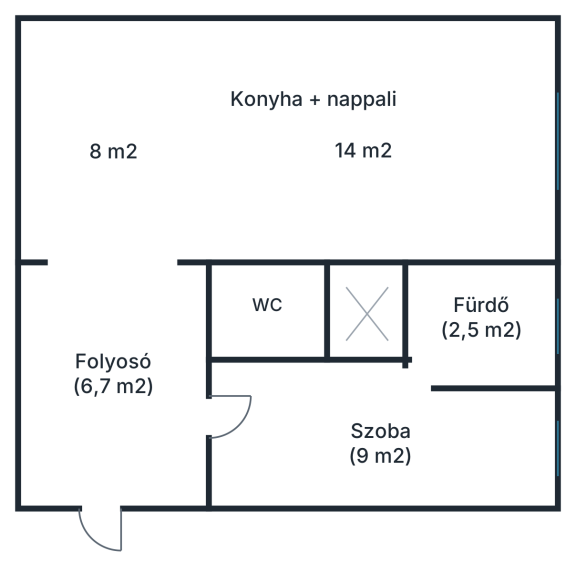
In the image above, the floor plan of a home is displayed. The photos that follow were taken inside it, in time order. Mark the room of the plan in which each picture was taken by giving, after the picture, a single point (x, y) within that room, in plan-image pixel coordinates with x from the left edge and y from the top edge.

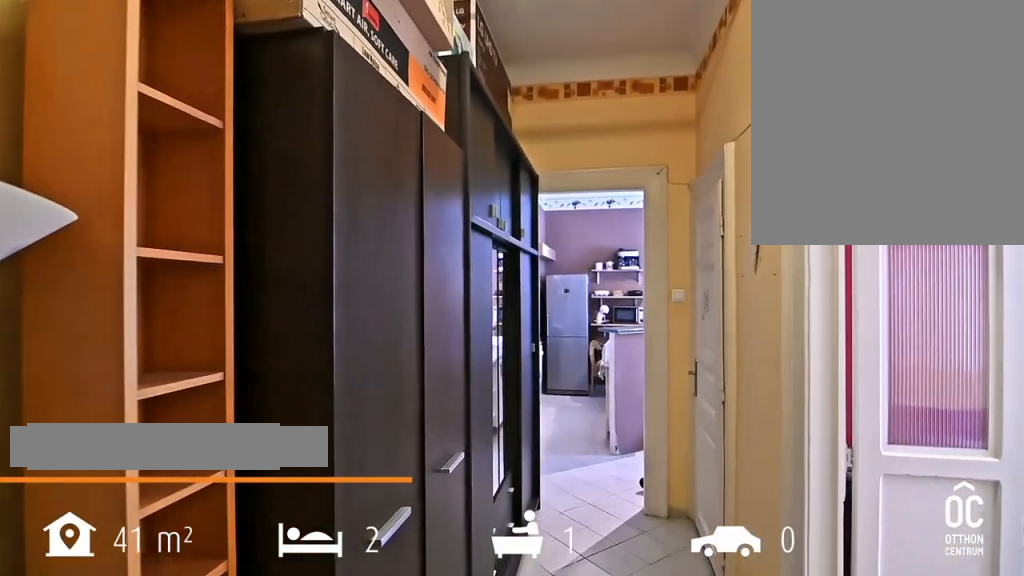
(110, 371)
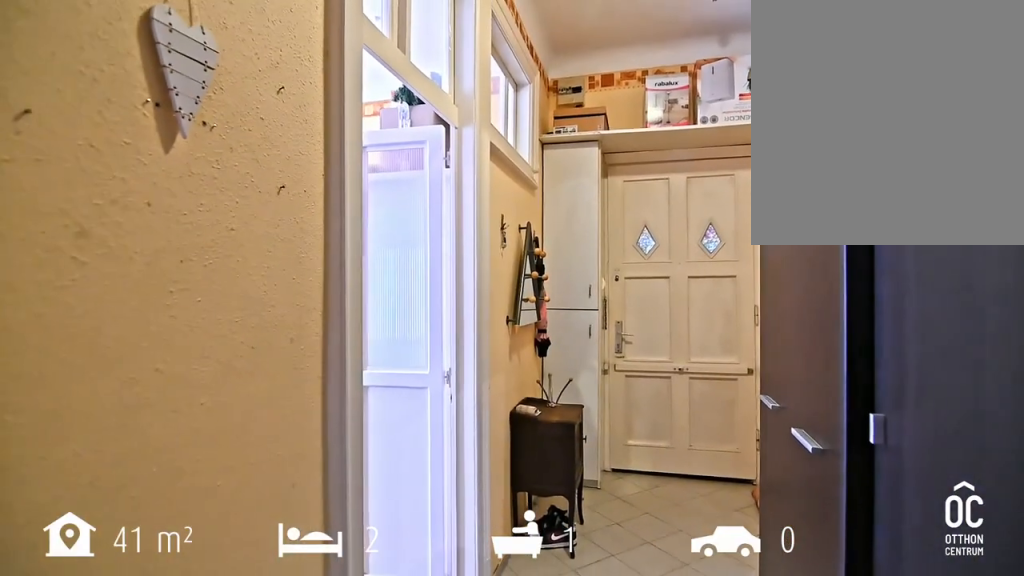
(110, 371)
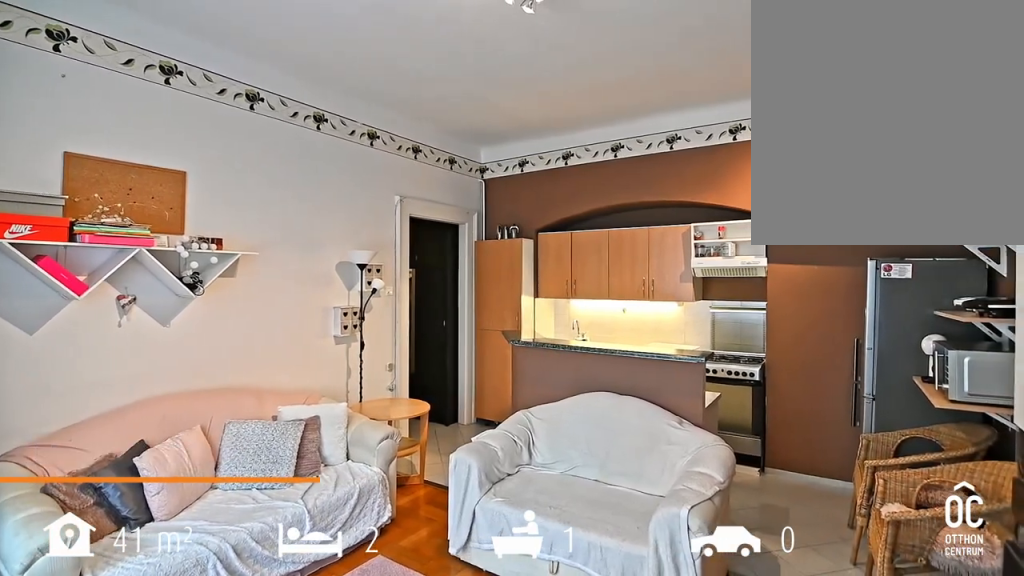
(366, 141)
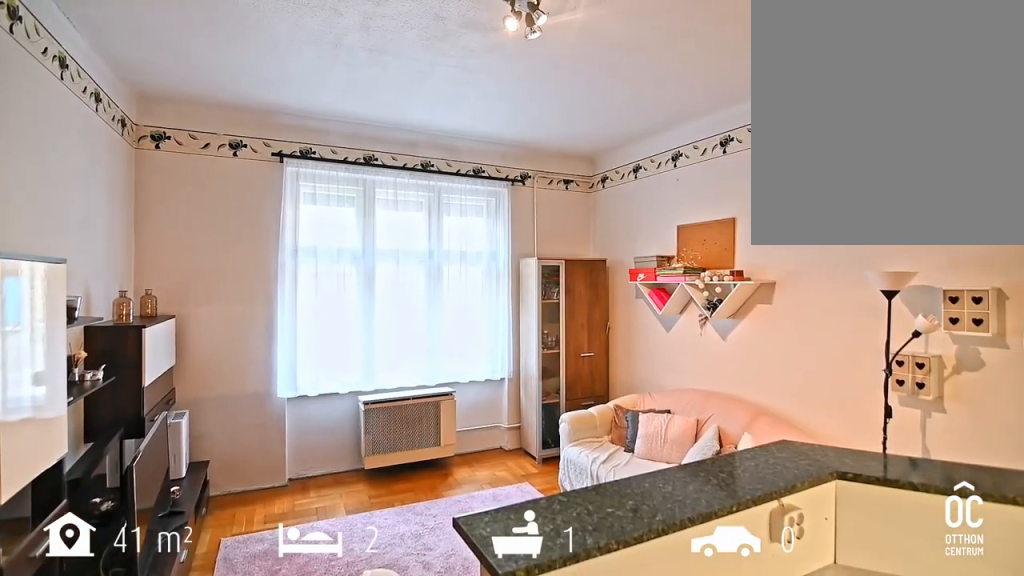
(366, 141)
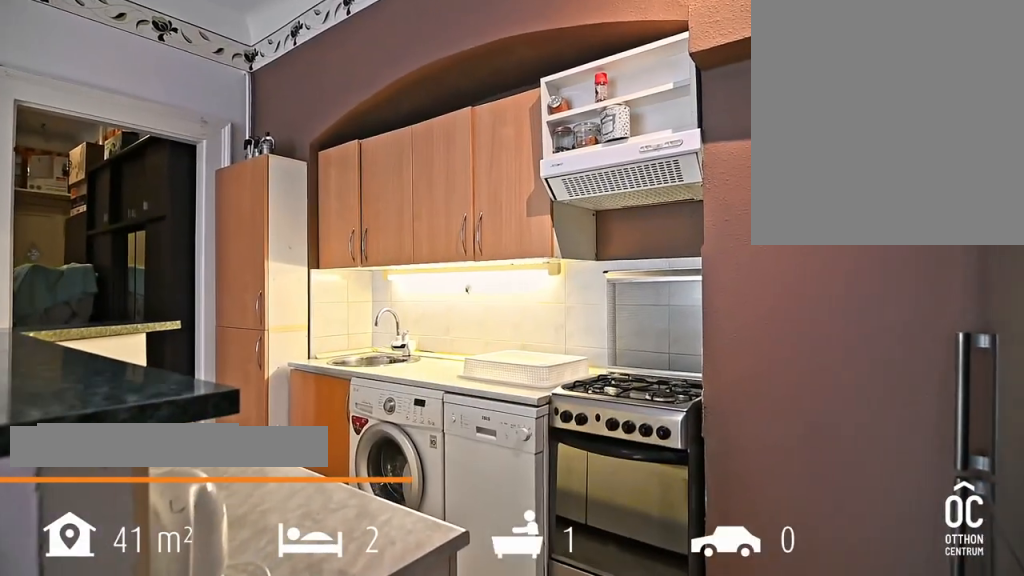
(111, 150)
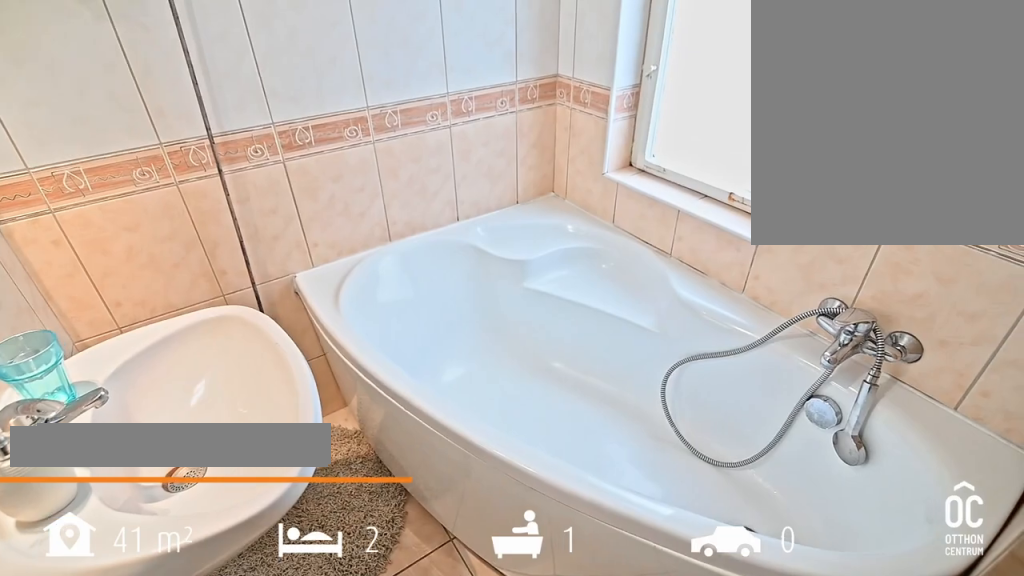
(476, 318)
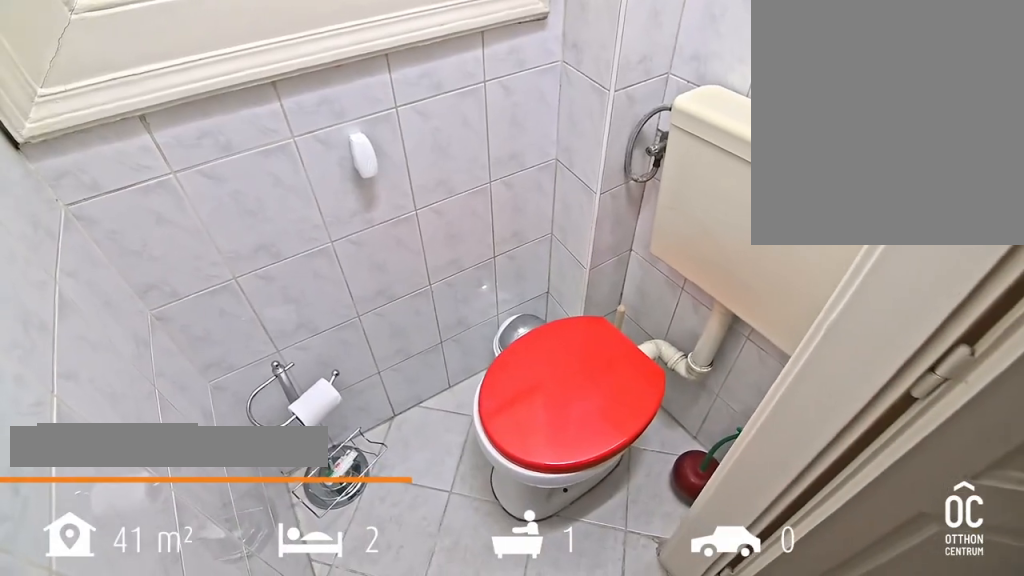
(273, 312)
